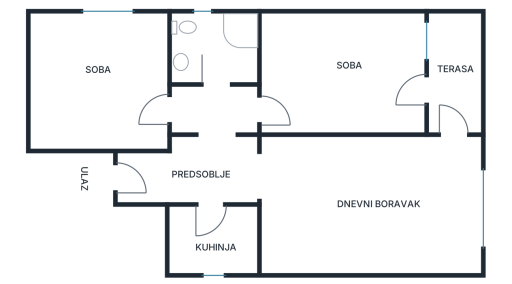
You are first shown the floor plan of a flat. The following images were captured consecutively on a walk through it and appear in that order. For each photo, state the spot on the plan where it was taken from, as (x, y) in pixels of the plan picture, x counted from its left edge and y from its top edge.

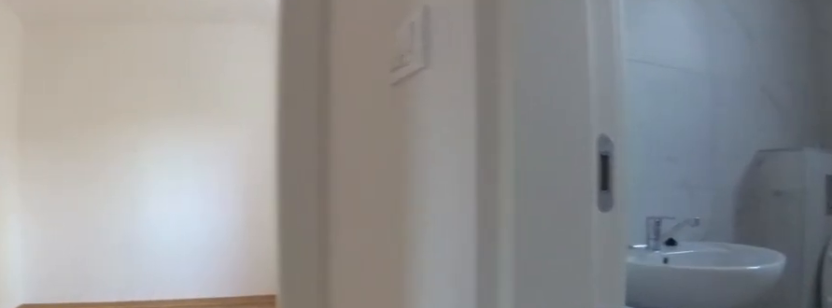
(246, 107)
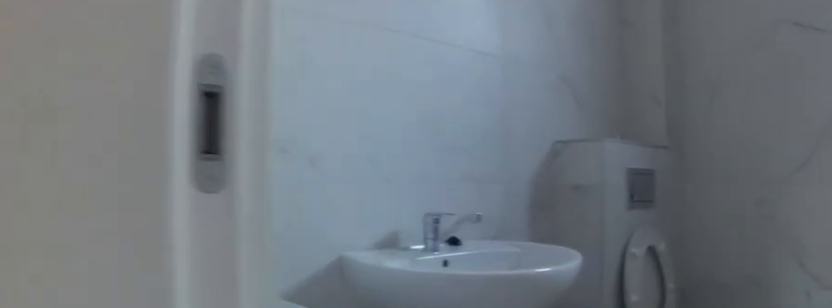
(233, 110)
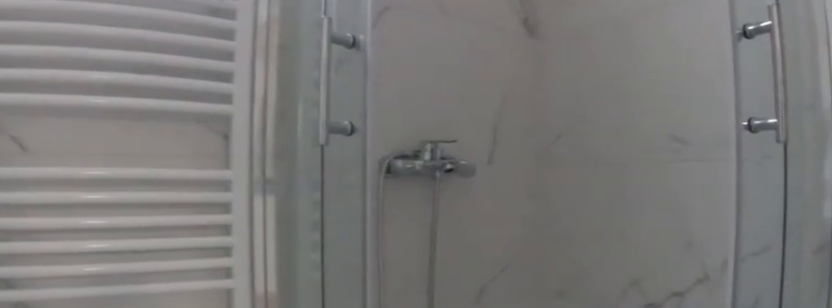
(211, 72)
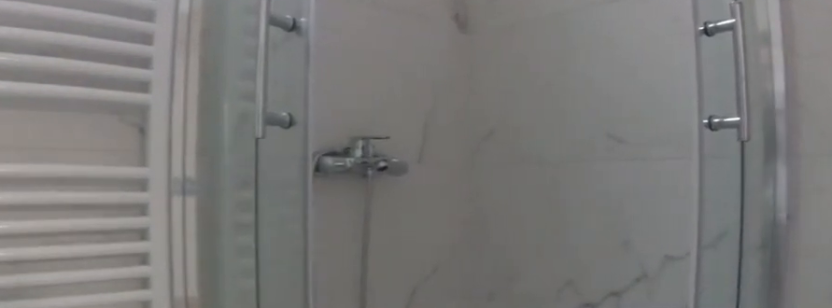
(211, 68)
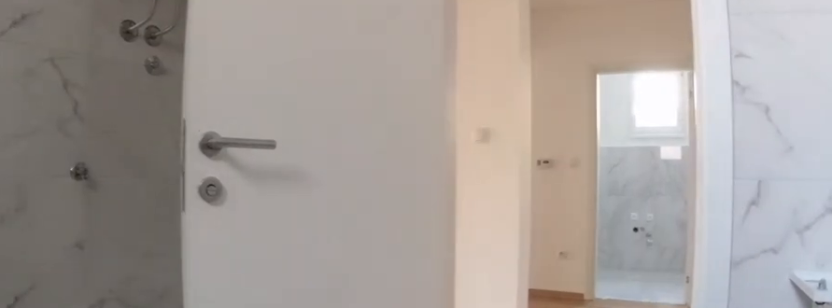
(215, 38)
